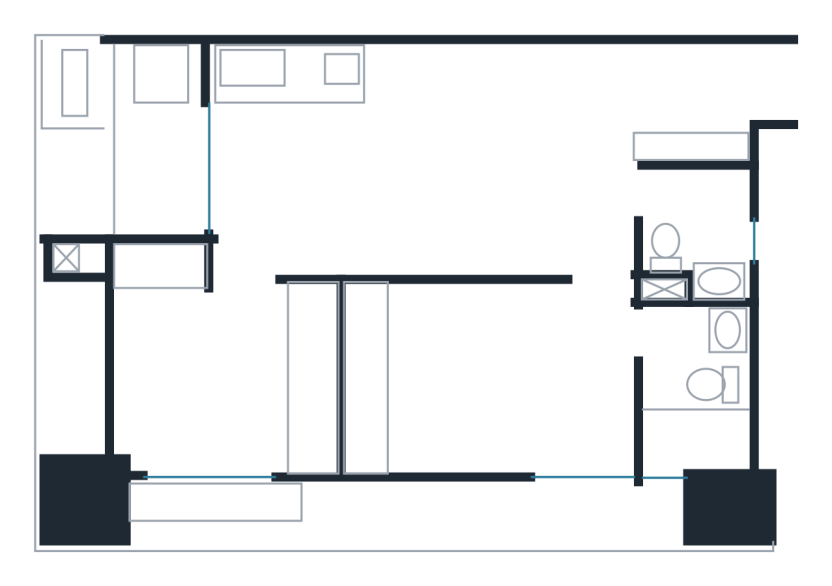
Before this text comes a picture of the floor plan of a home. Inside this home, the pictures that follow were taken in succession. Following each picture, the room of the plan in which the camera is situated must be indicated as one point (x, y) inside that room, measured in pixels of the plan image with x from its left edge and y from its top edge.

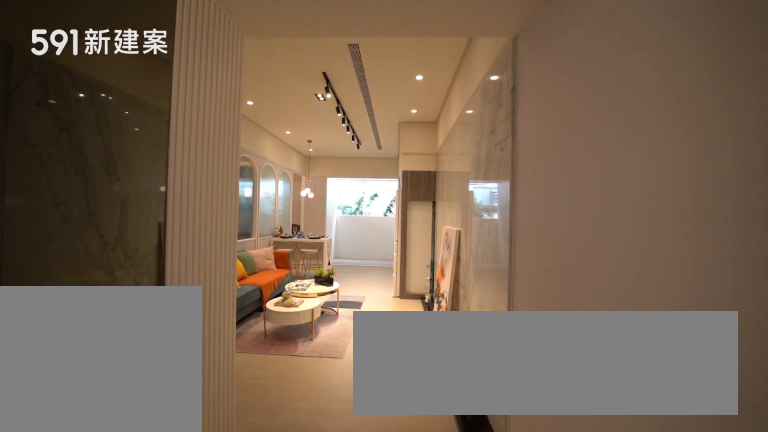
(703, 86)
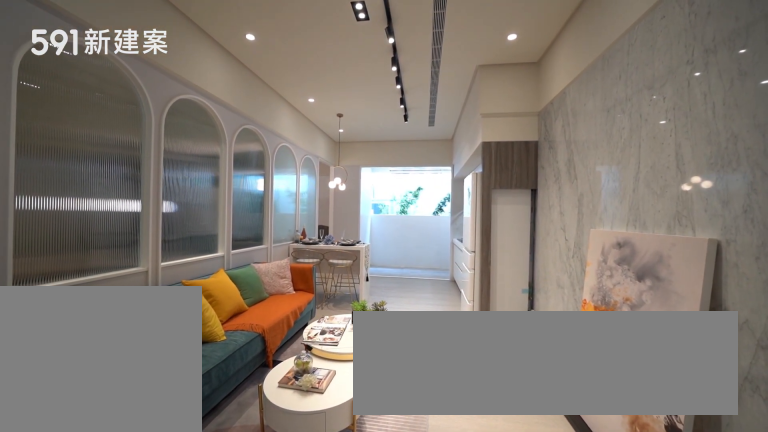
(485, 162)
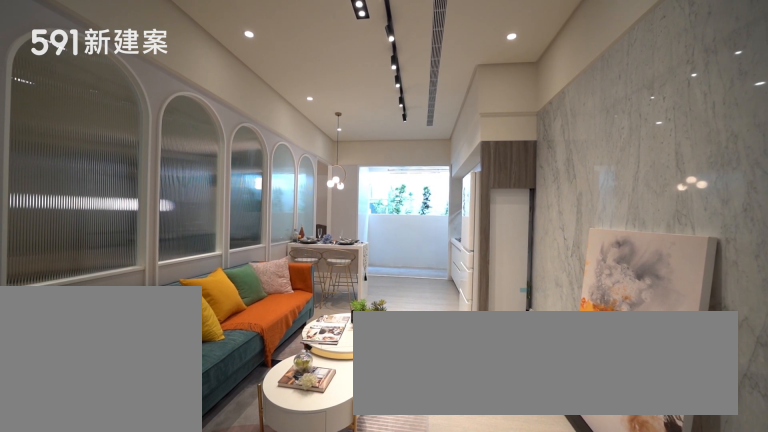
(485, 162)
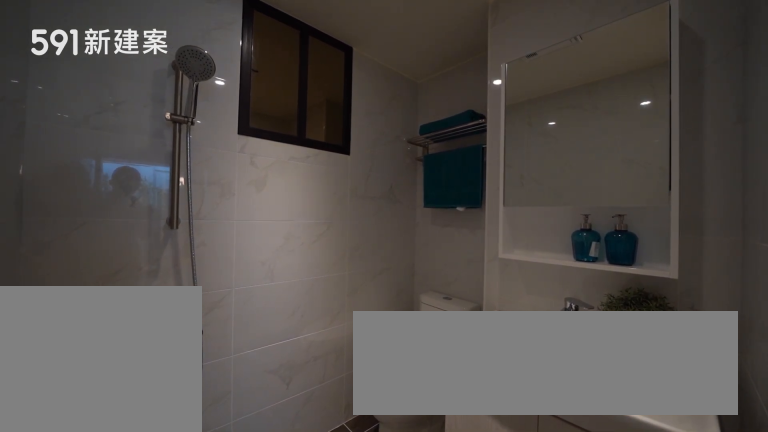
(697, 229)
